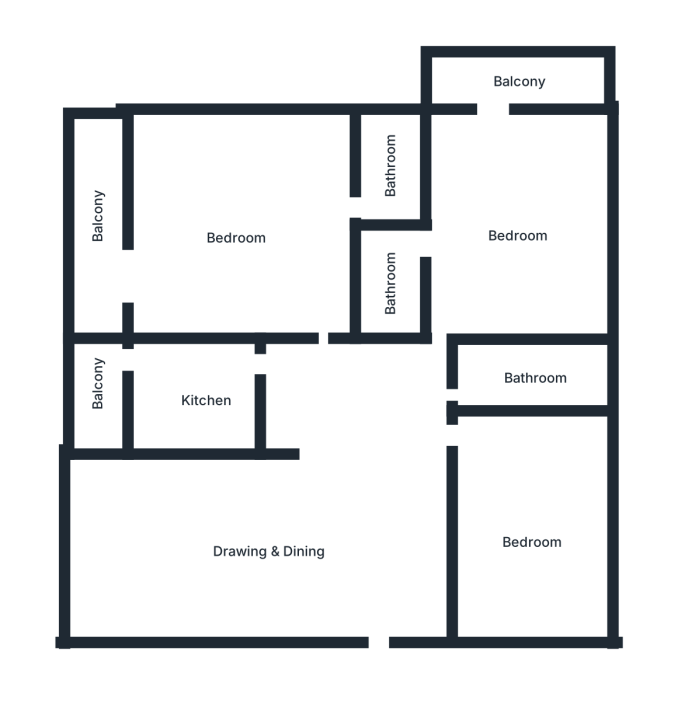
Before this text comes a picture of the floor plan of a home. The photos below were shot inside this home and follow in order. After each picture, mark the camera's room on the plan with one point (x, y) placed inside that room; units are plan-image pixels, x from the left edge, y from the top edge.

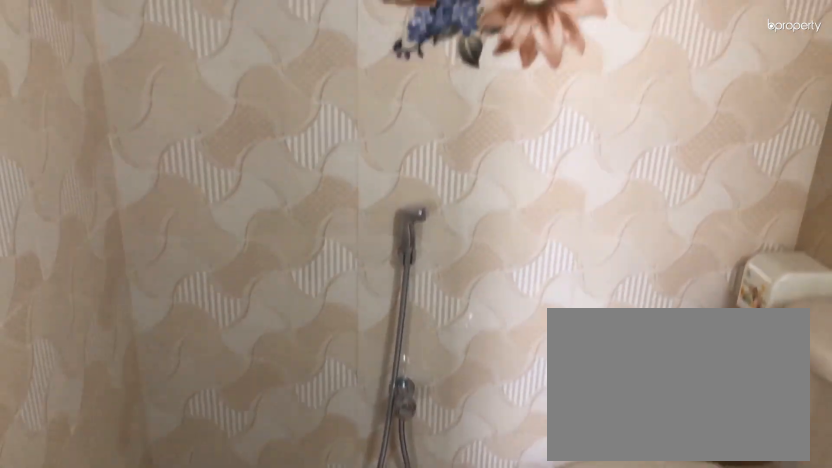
(389, 275)
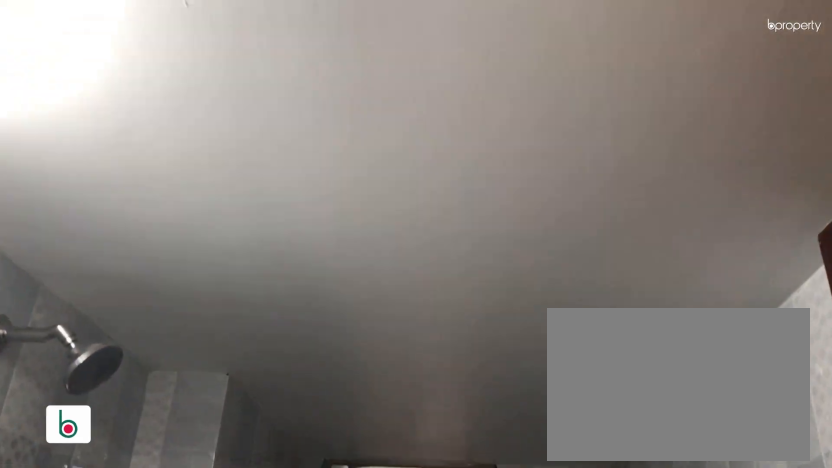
(539, 375)
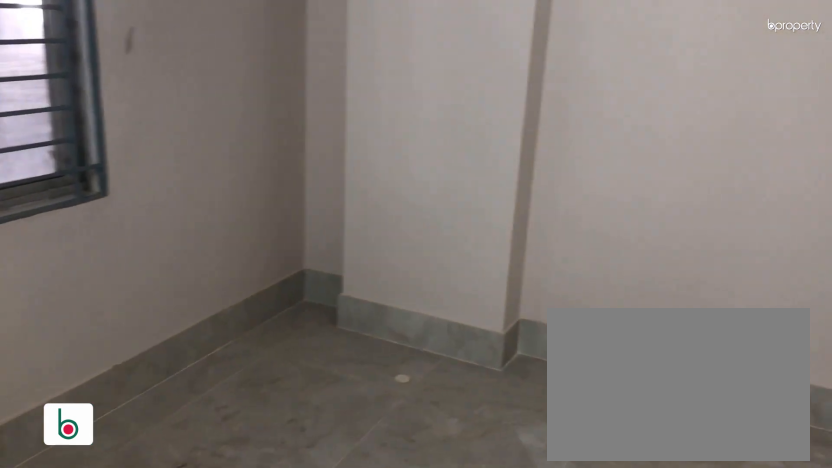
(534, 542)
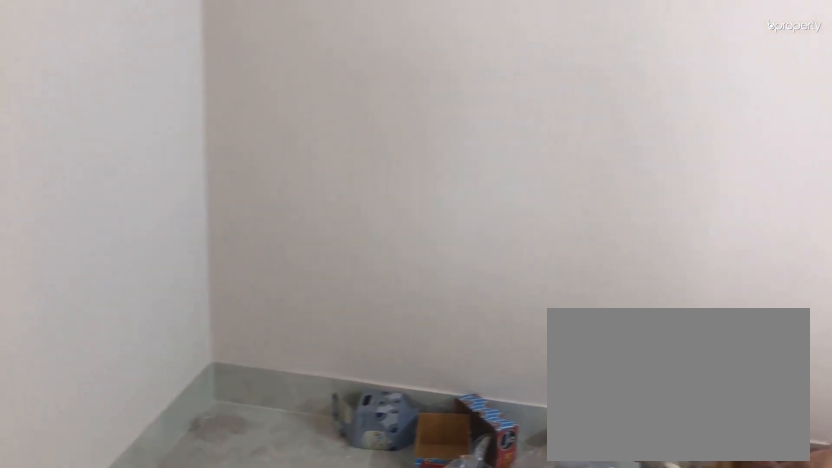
(534, 542)
